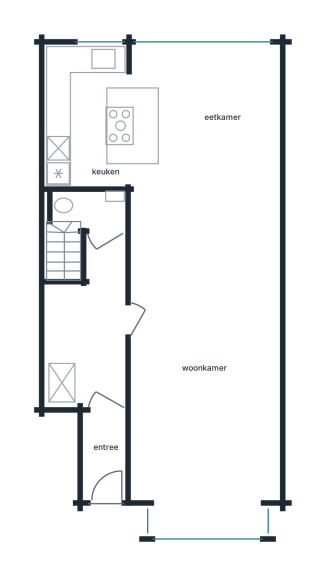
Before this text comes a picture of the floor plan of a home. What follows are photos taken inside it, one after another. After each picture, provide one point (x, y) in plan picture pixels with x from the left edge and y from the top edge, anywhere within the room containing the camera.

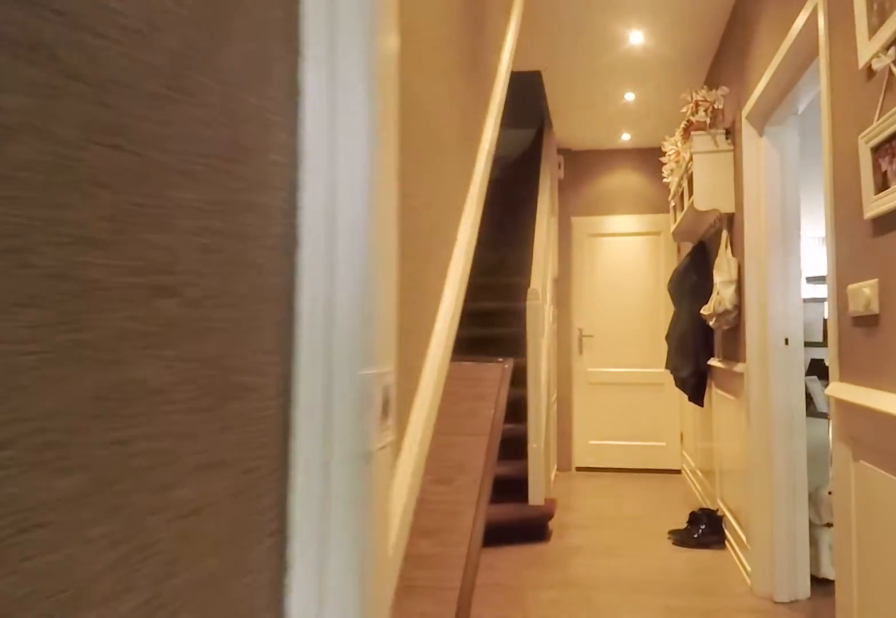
(93, 359)
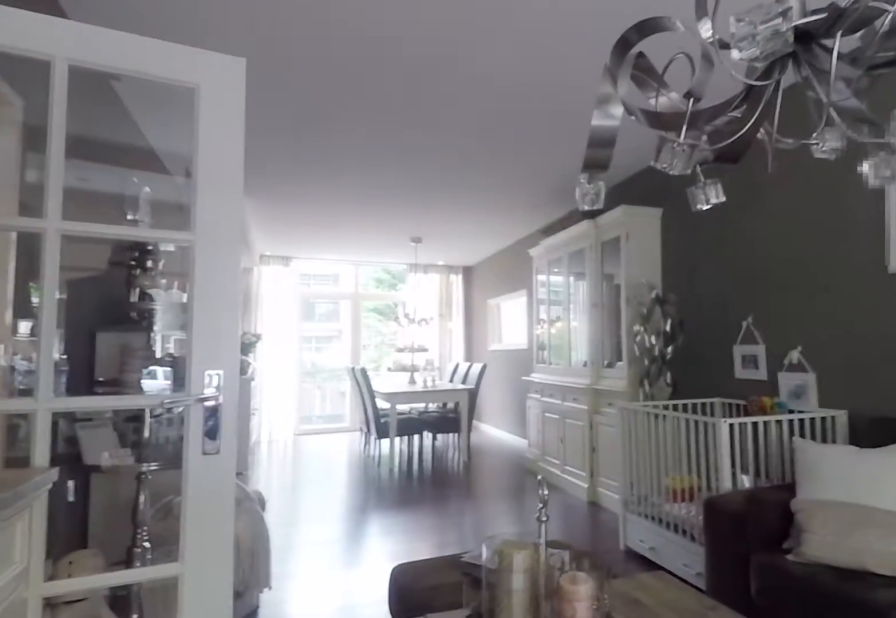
(203, 277)
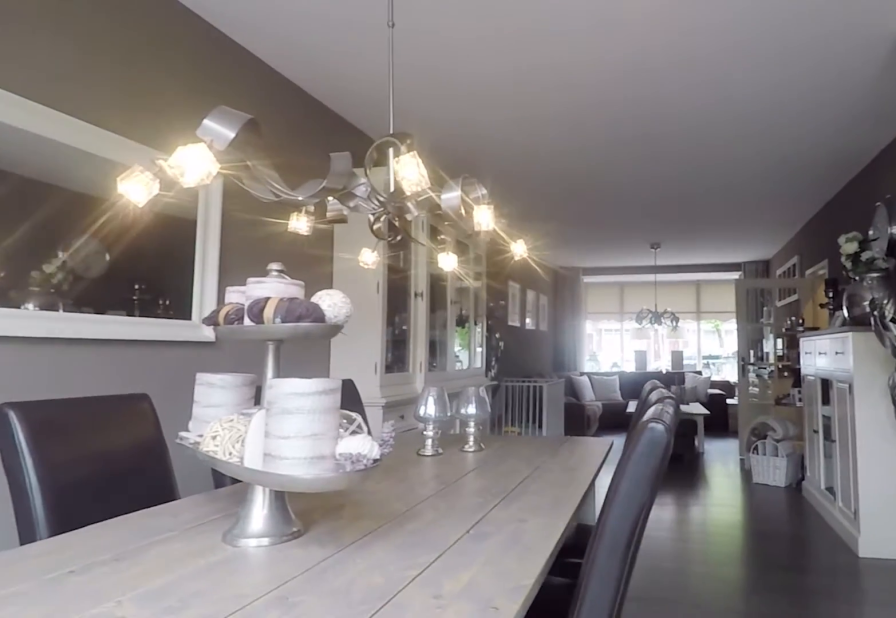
(141, 98)
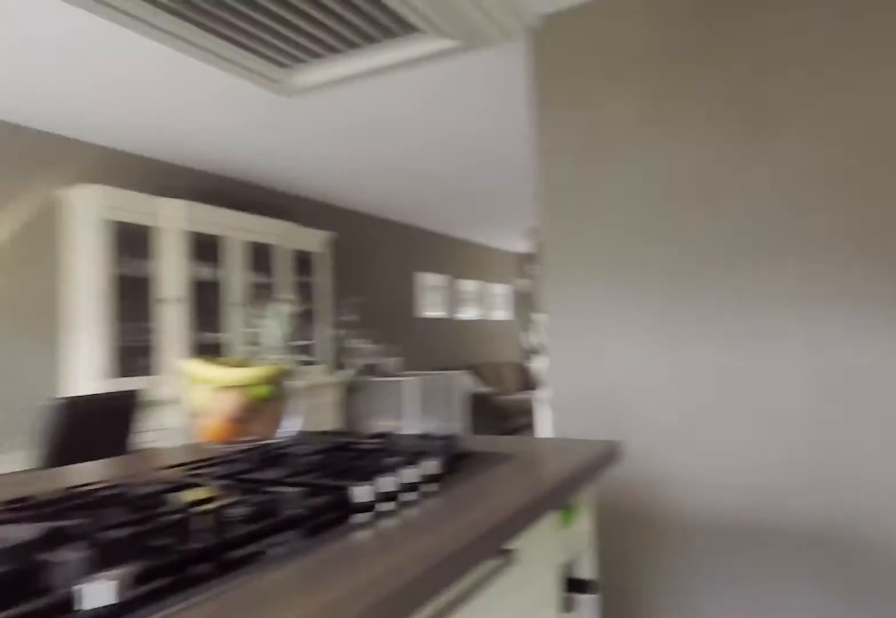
(141, 98)
